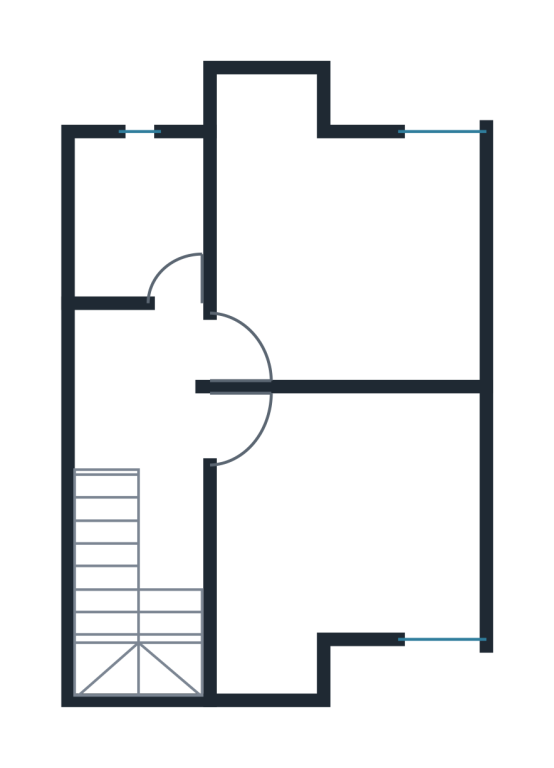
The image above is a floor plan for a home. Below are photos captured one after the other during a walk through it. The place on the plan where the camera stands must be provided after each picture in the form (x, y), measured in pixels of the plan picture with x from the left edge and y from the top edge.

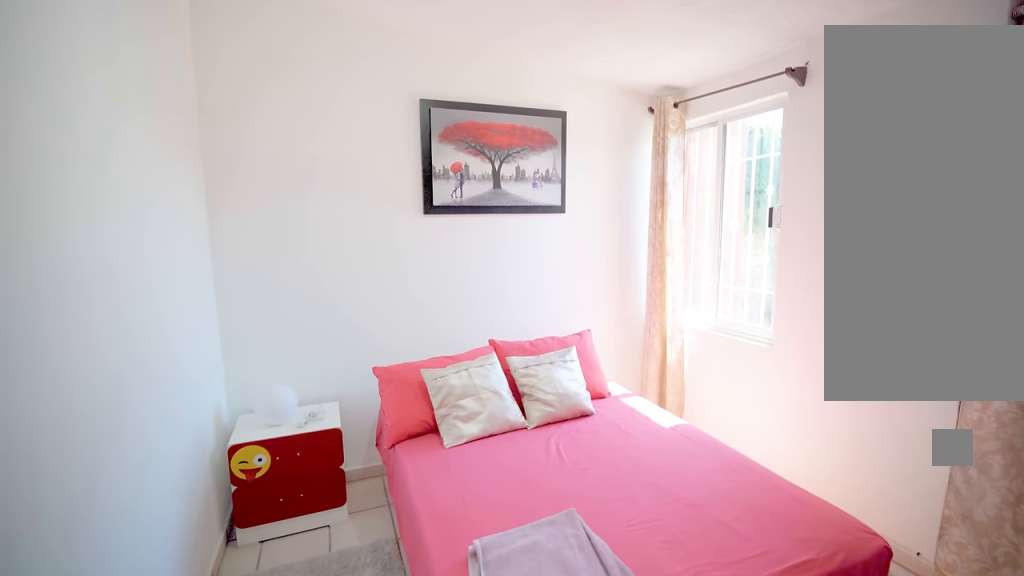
(229, 426)
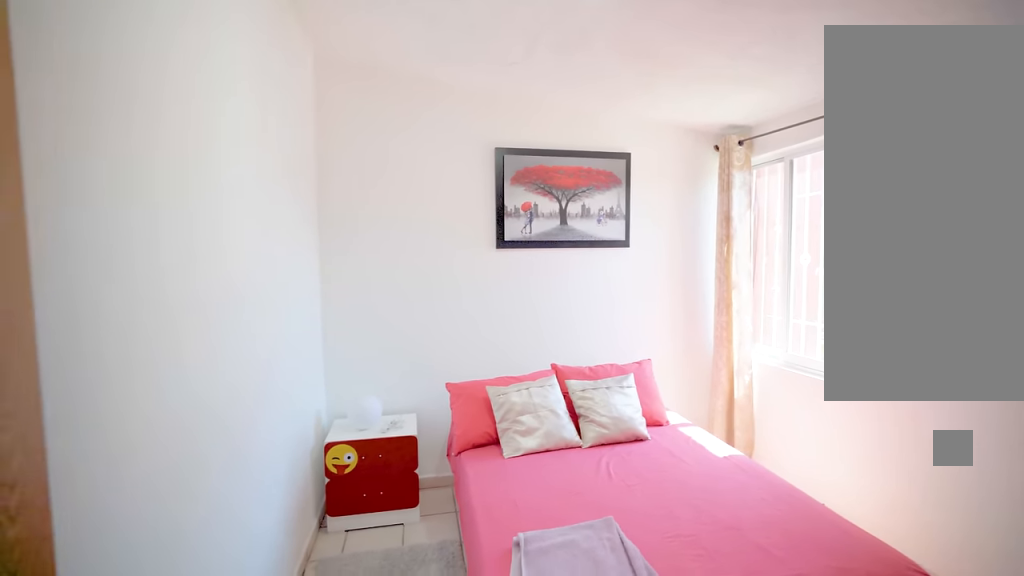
(229, 425)
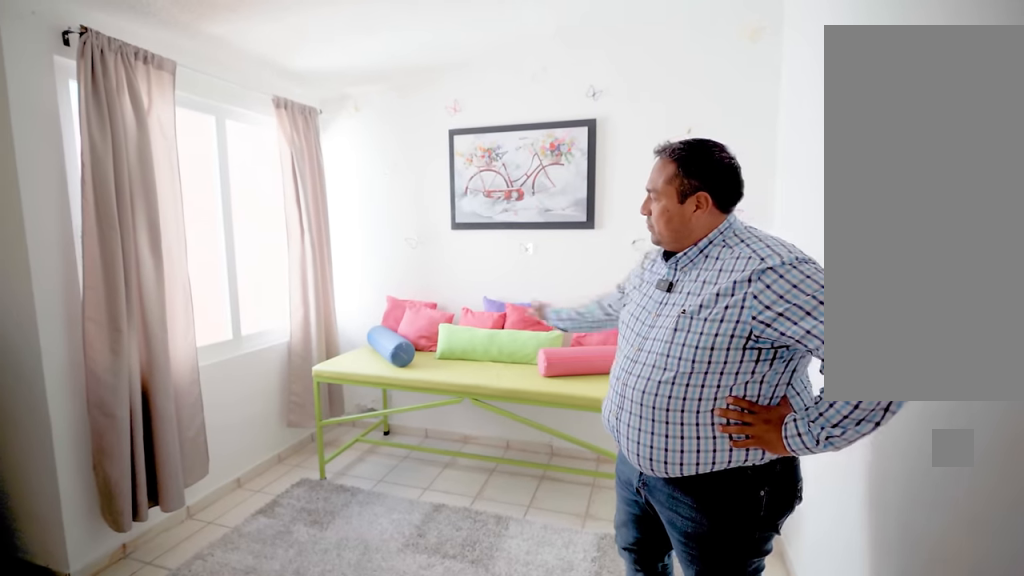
(235, 354)
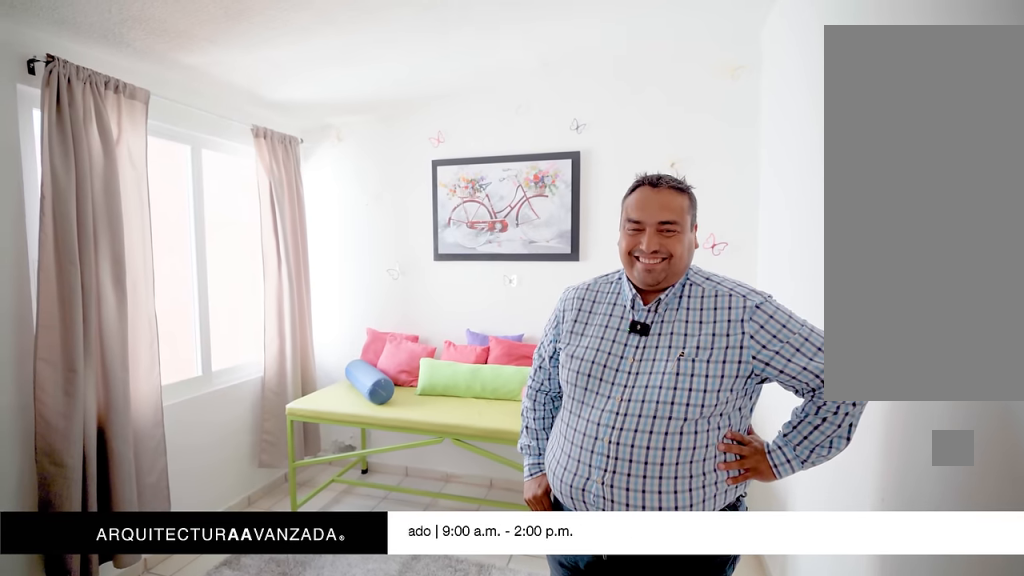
(239, 348)
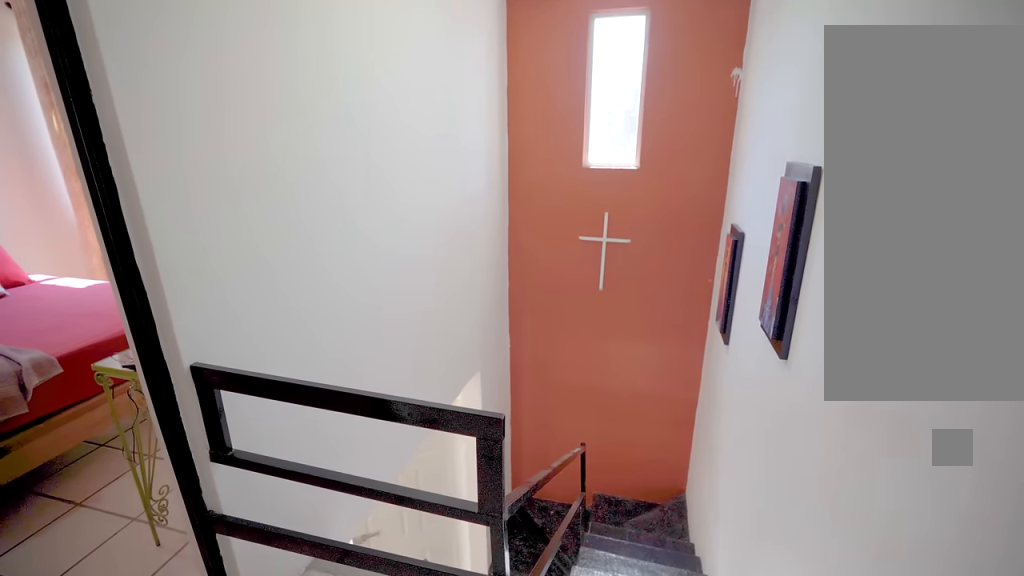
(174, 346)
